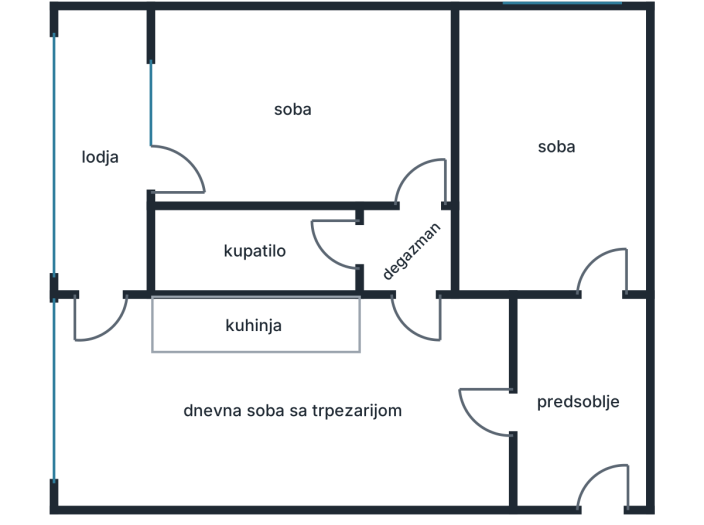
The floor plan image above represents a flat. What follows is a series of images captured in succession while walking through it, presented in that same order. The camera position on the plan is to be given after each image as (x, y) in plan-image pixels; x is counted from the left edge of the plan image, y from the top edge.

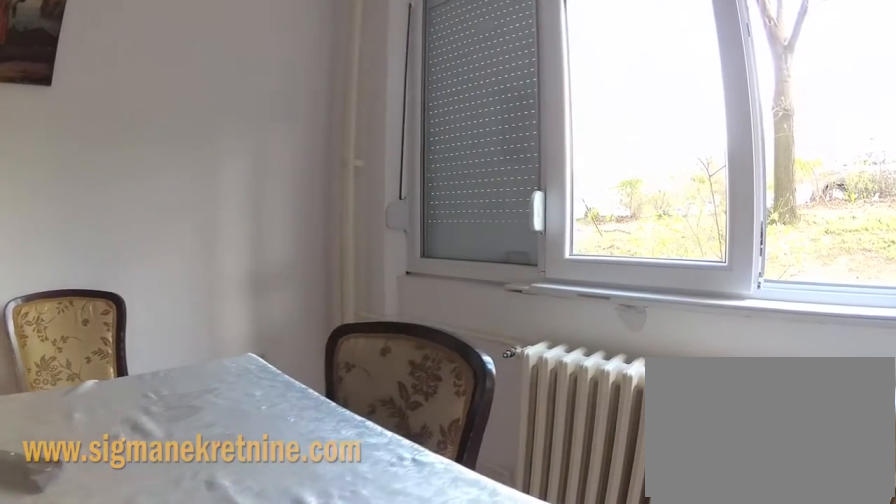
(175, 406)
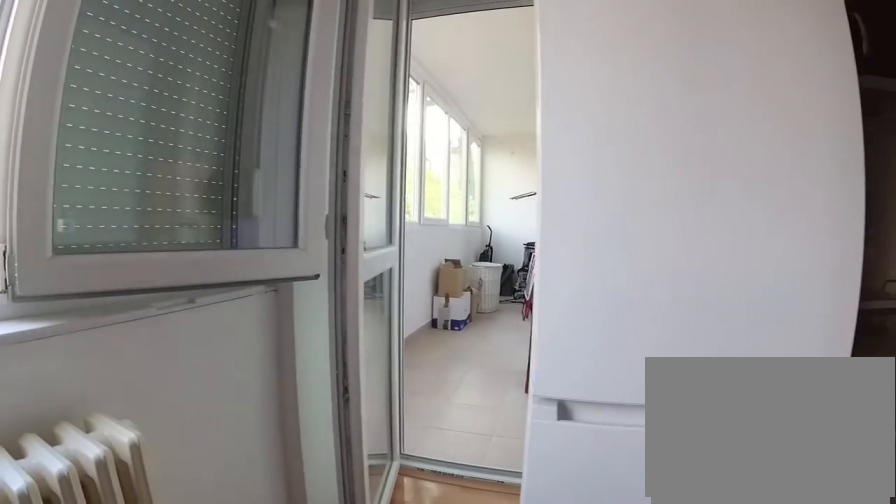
(88, 445)
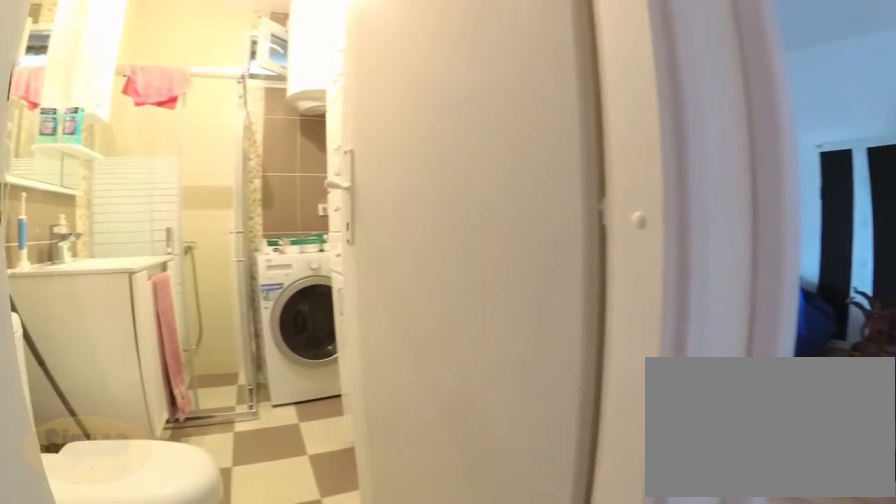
(405, 271)
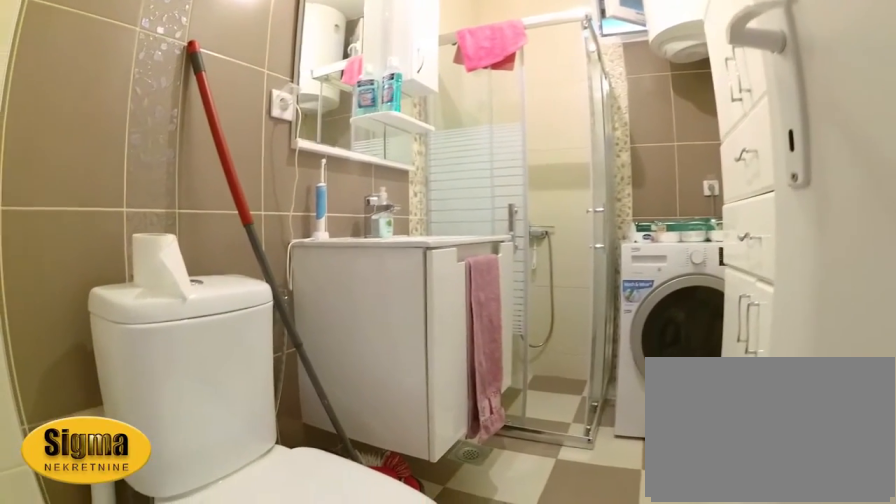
(376, 251)
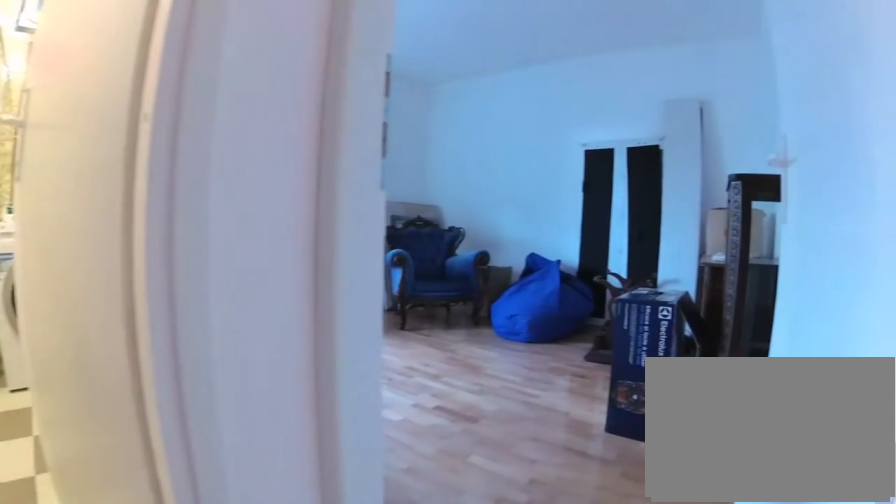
(412, 284)
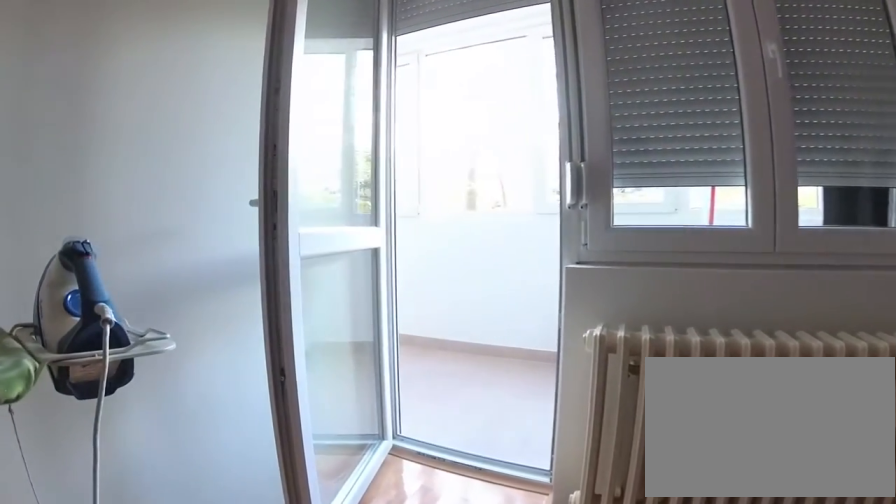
(299, 157)
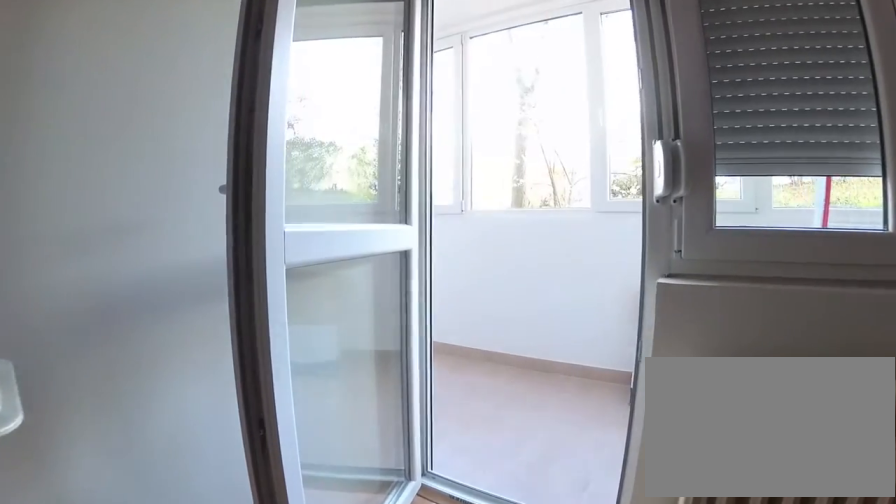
(268, 159)
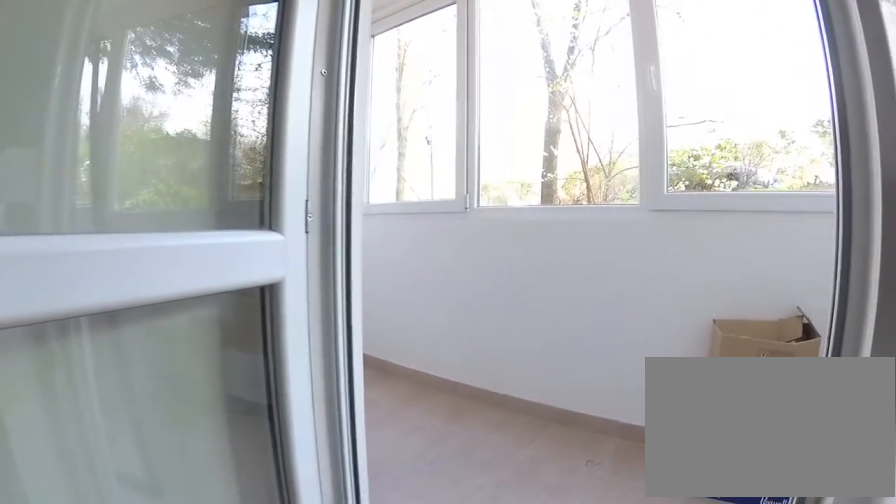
(196, 163)
